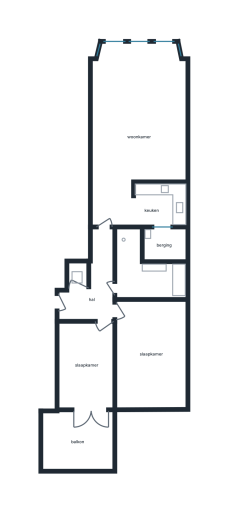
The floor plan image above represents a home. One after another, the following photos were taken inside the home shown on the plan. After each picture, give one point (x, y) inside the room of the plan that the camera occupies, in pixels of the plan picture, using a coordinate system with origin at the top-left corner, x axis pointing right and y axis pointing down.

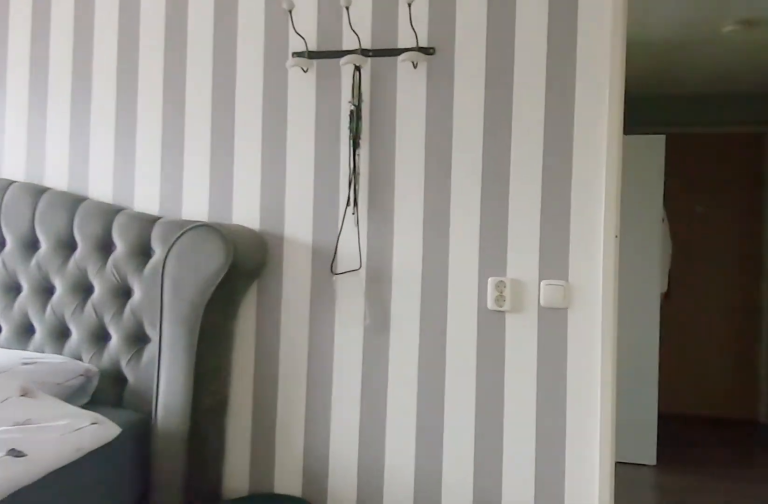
(150, 354)
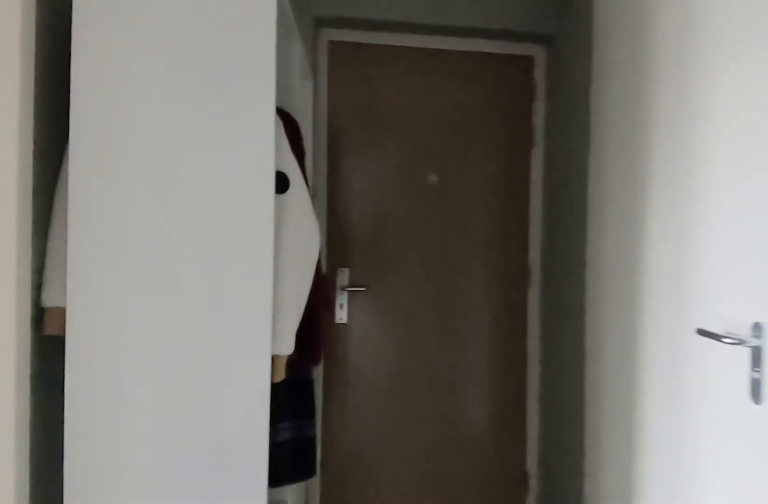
(95, 284)
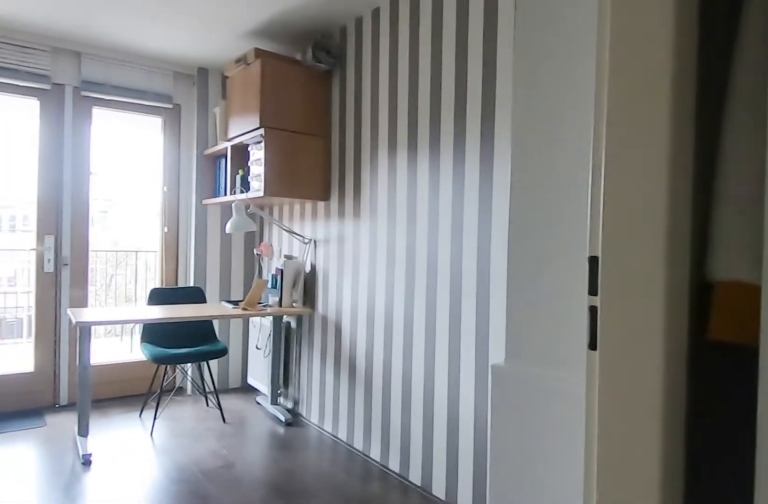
(87, 365)
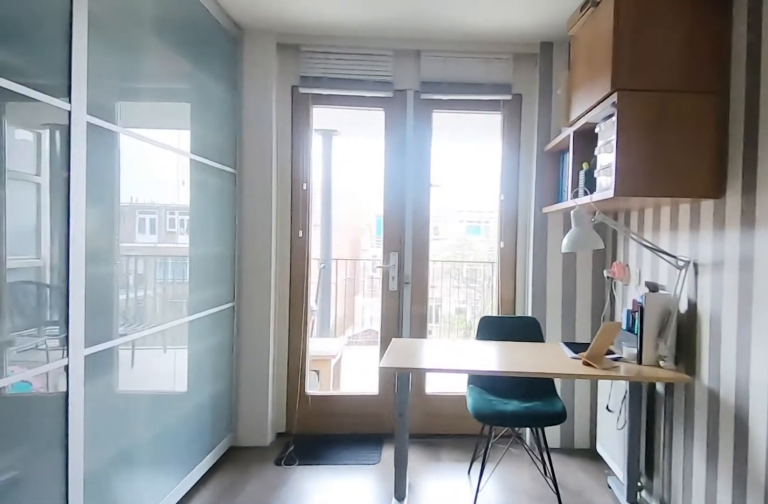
(87, 365)
